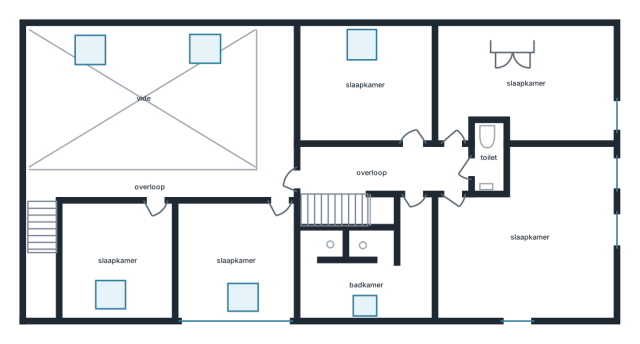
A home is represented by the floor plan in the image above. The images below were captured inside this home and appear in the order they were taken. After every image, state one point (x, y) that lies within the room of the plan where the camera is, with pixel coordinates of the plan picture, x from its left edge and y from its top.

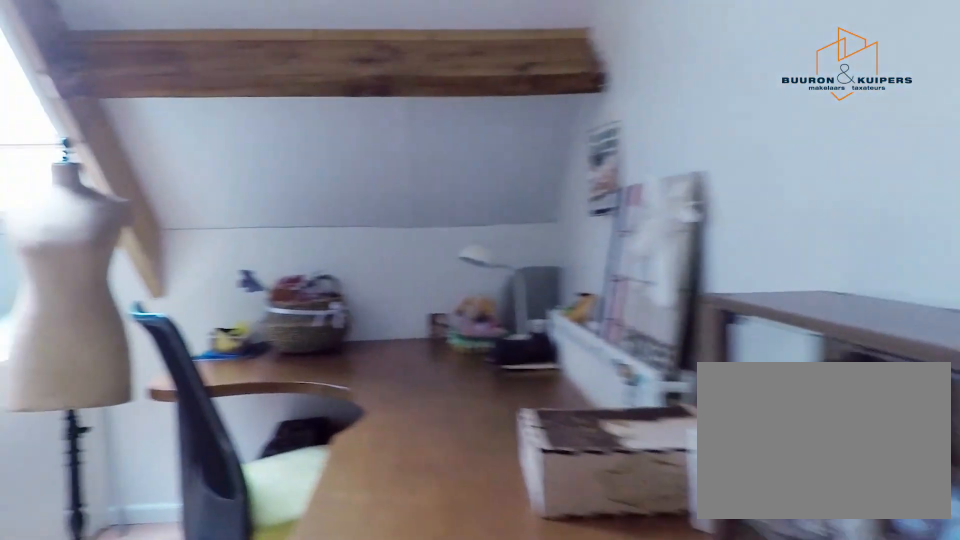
(383, 89)
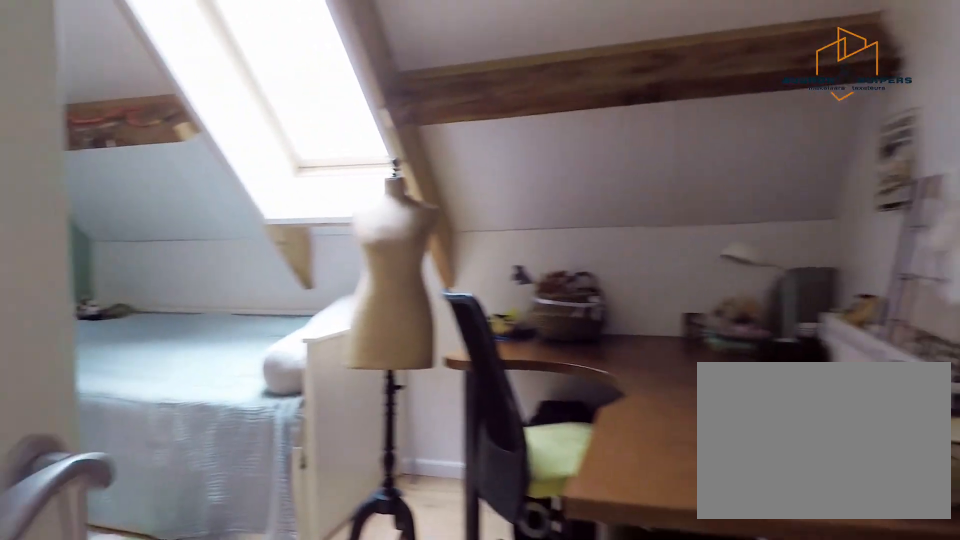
(383, 89)
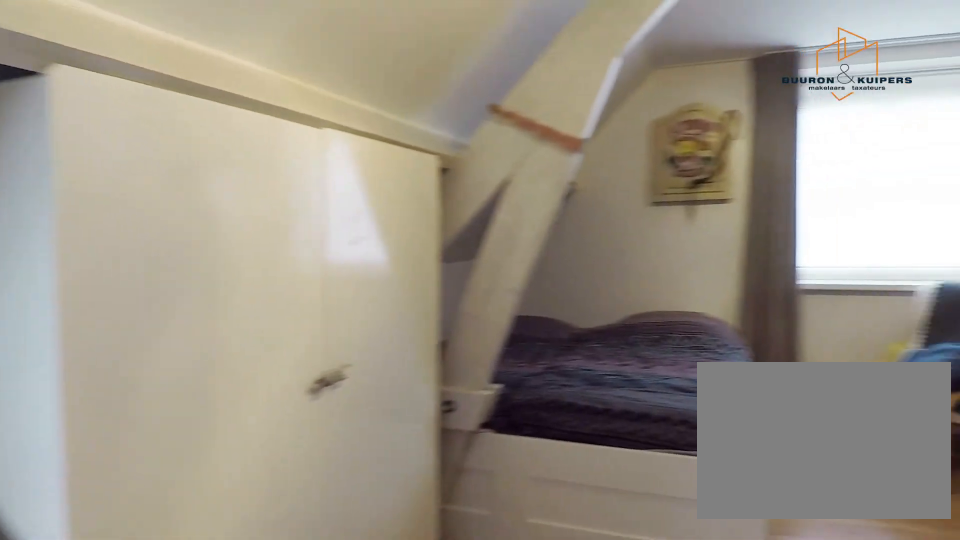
(526, 89)
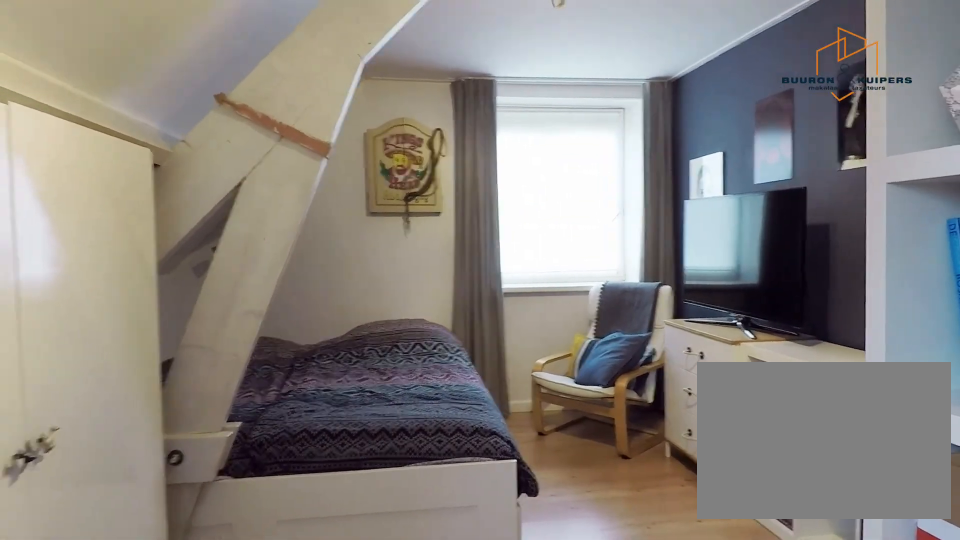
(526, 89)
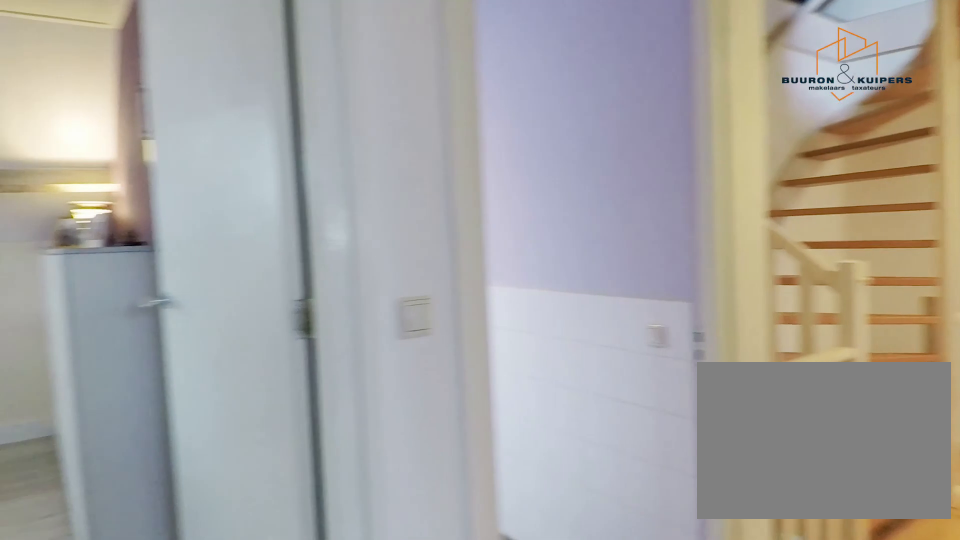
(385, 168)
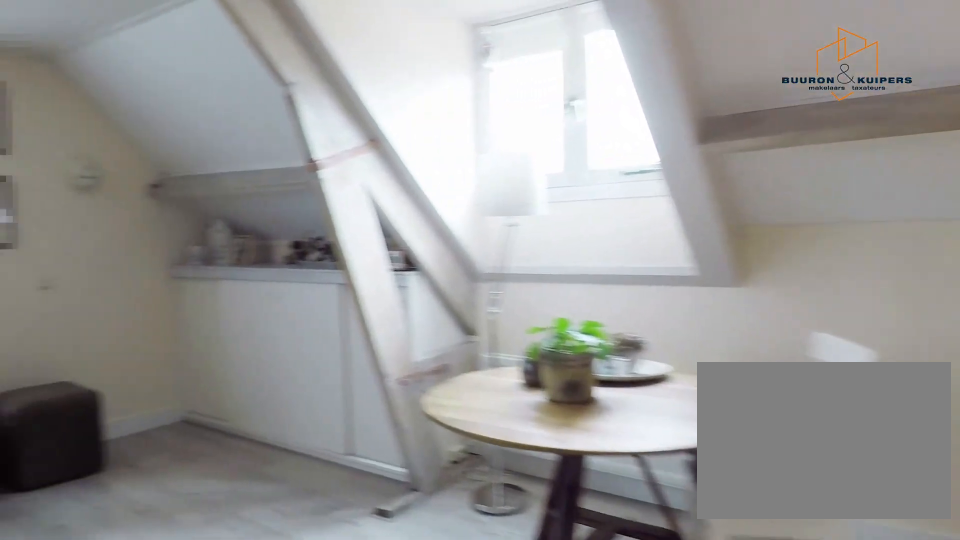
(532, 235)
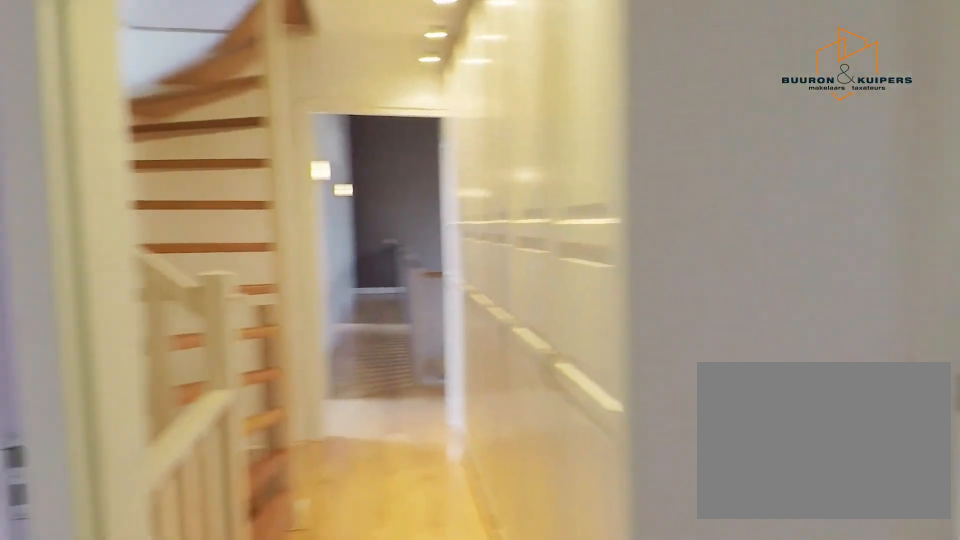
(385, 168)
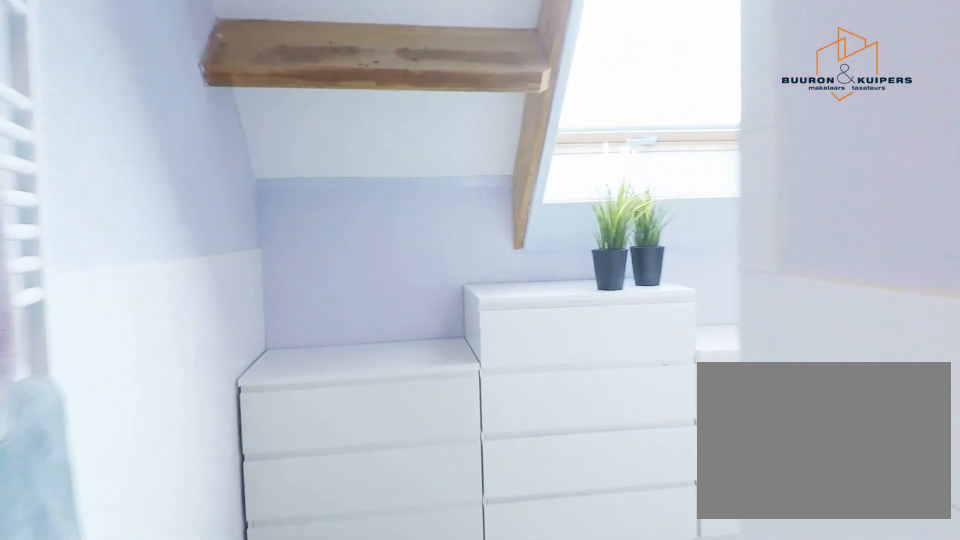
(370, 266)
